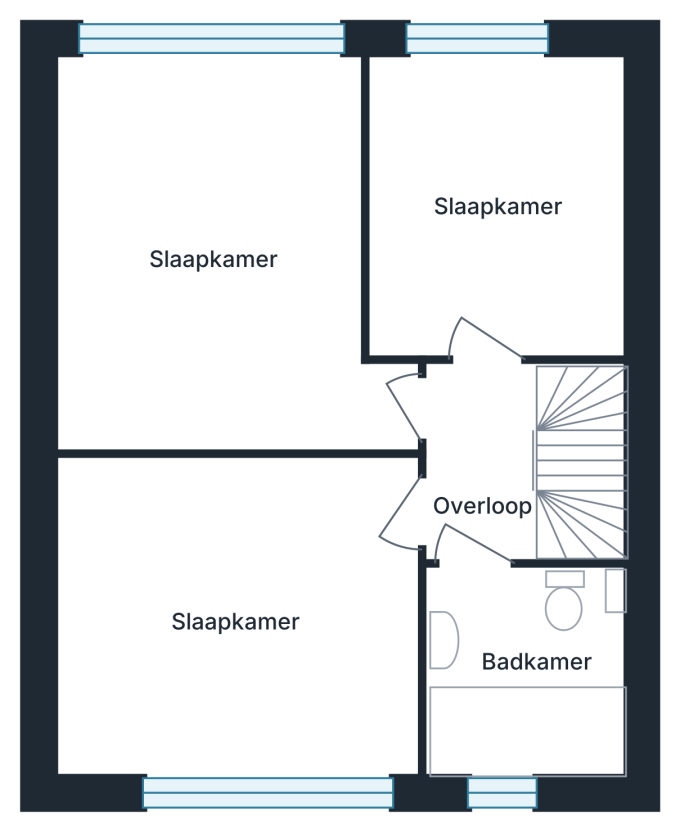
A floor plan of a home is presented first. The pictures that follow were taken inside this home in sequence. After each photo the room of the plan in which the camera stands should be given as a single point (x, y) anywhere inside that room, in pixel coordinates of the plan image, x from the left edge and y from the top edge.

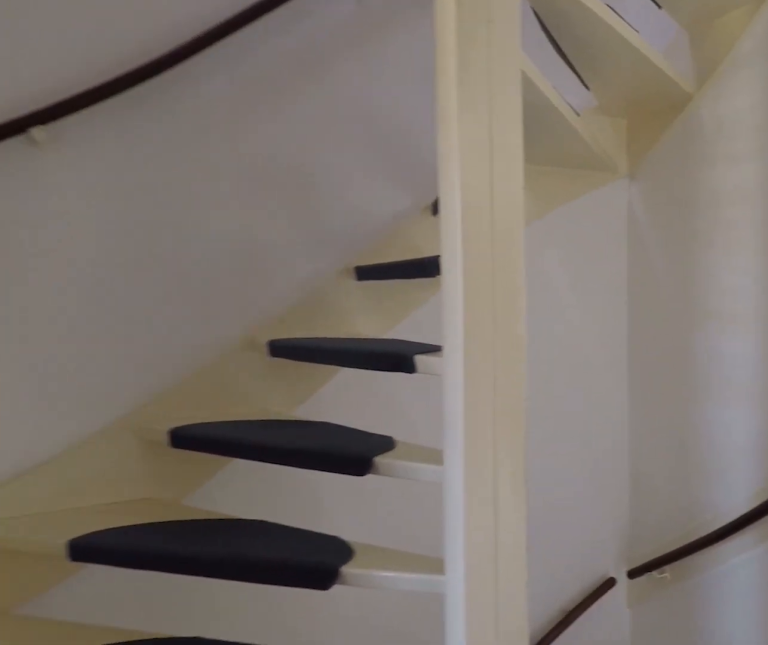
(480, 459)
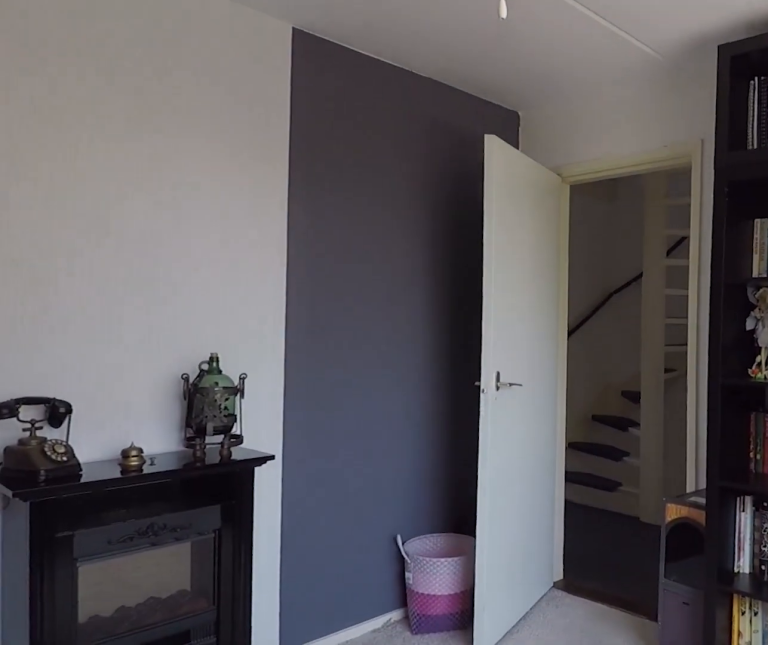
(233, 641)
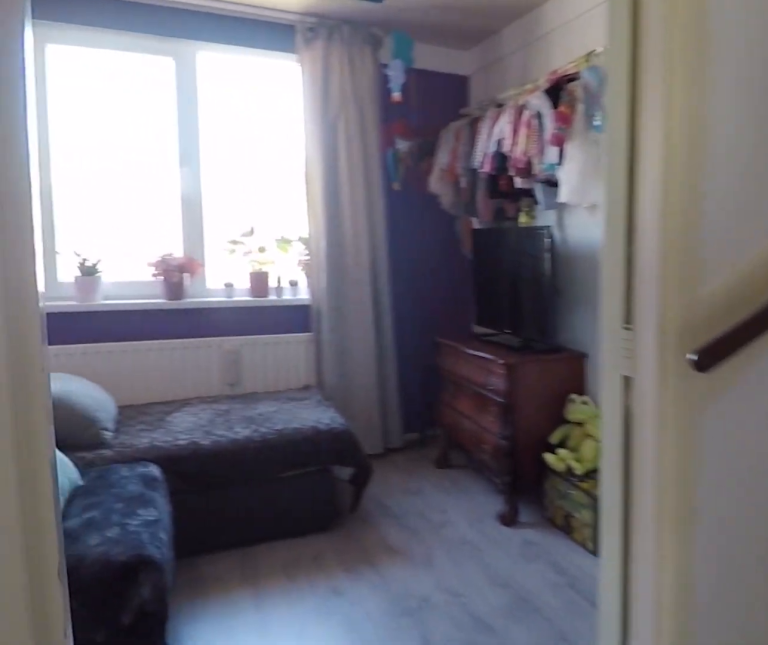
(481, 461)
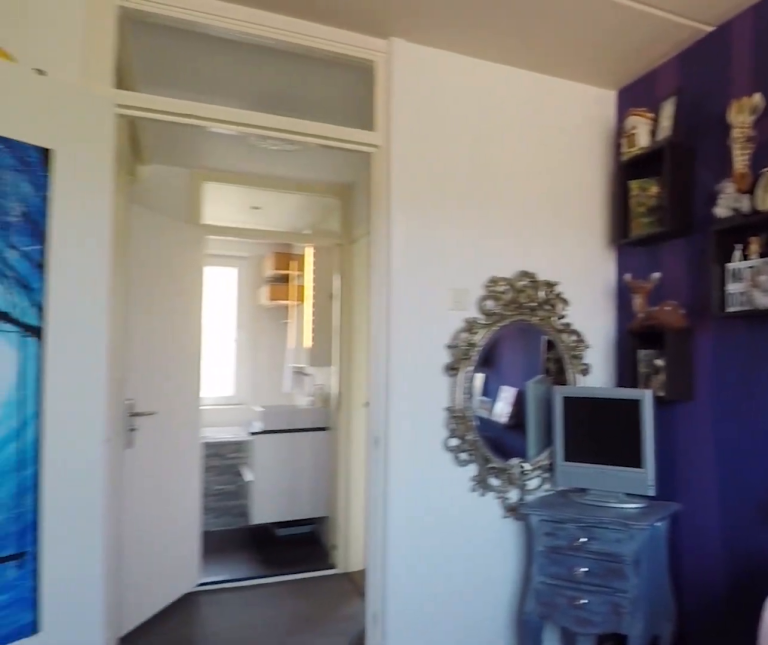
(497, 203)
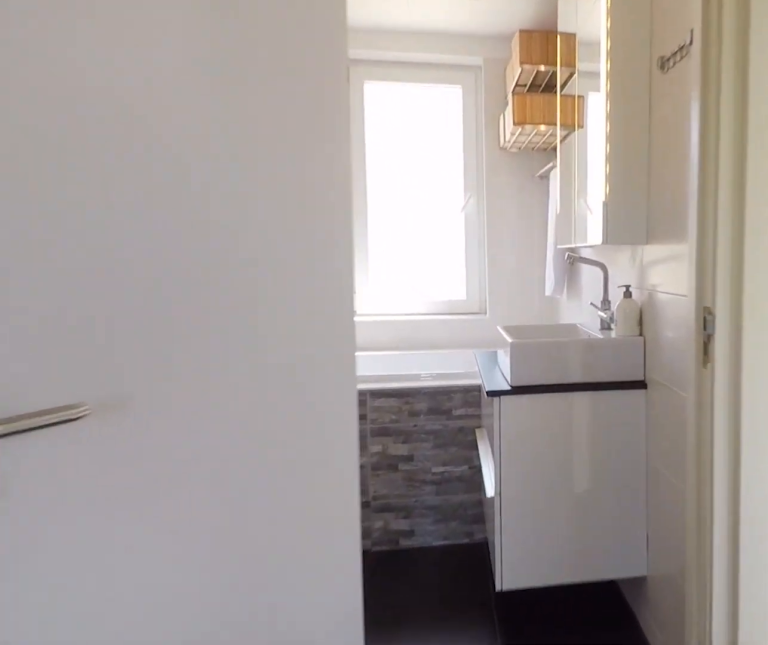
(480, 461)
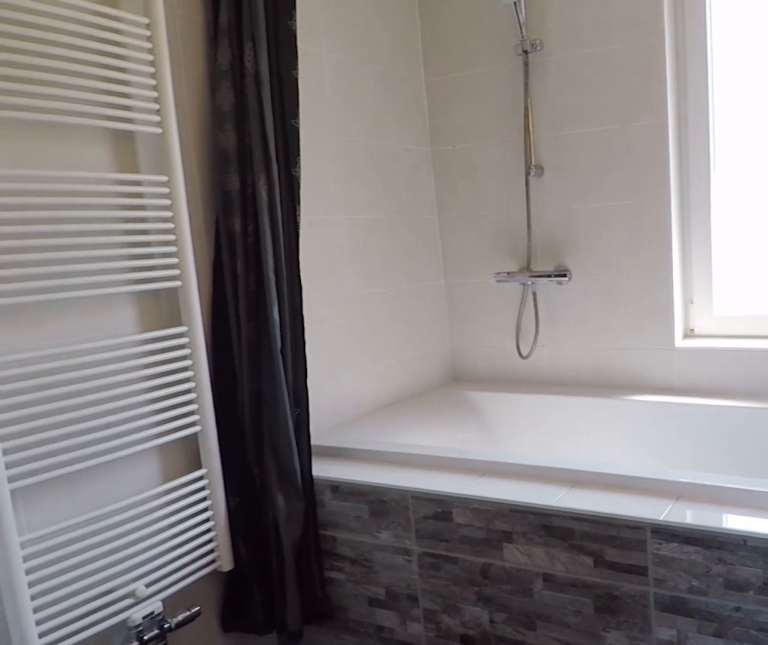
(526, 674)
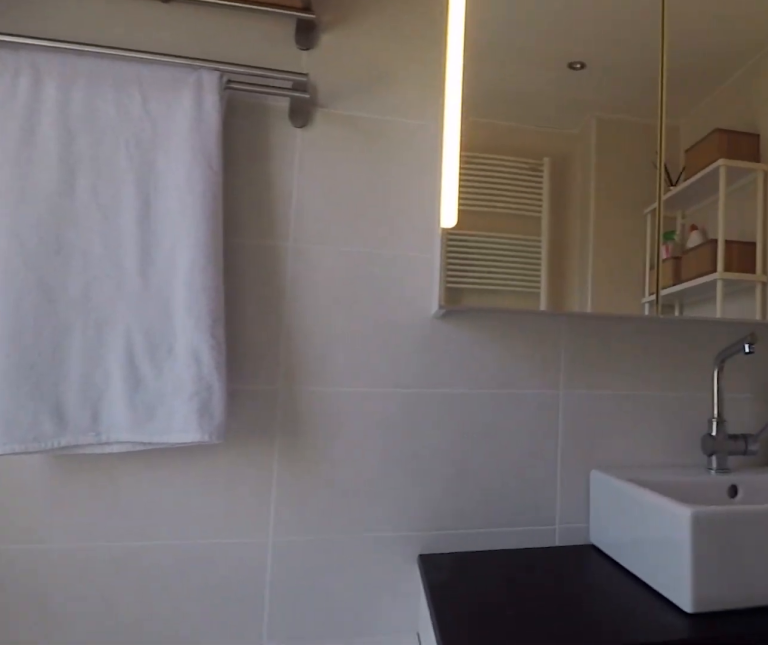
(526, 674)
